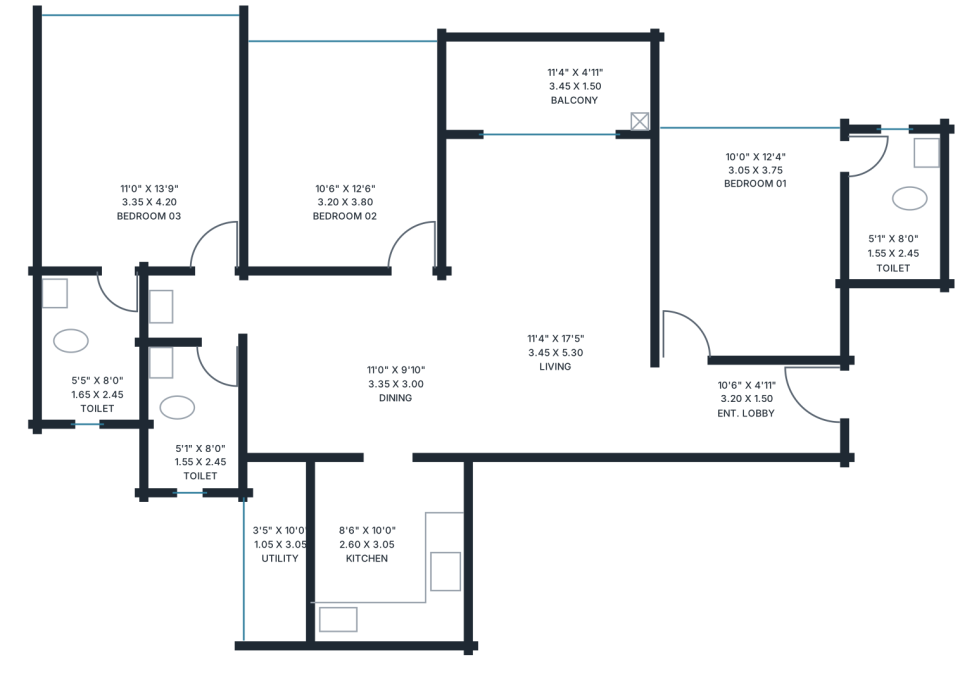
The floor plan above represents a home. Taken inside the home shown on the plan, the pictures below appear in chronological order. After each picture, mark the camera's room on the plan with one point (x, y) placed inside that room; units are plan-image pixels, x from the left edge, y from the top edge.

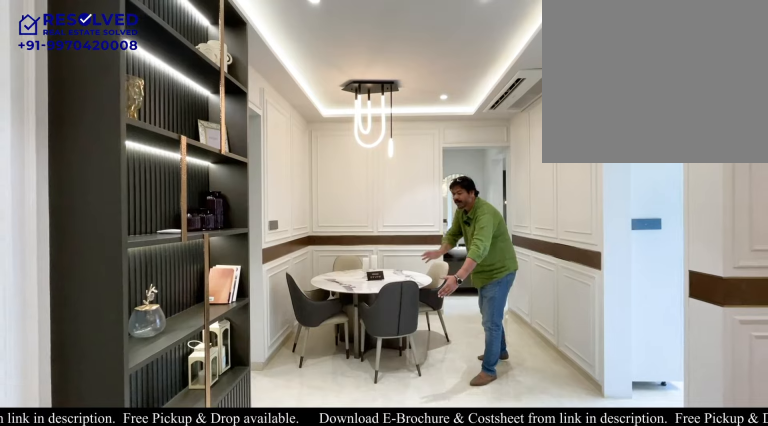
(348, 364)
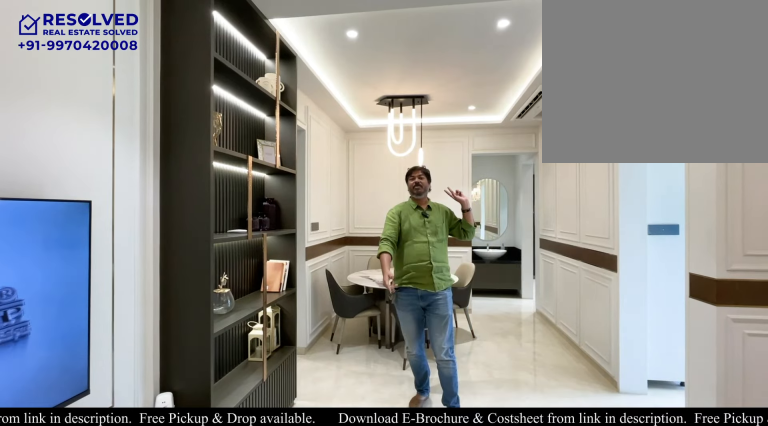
(348, 364)
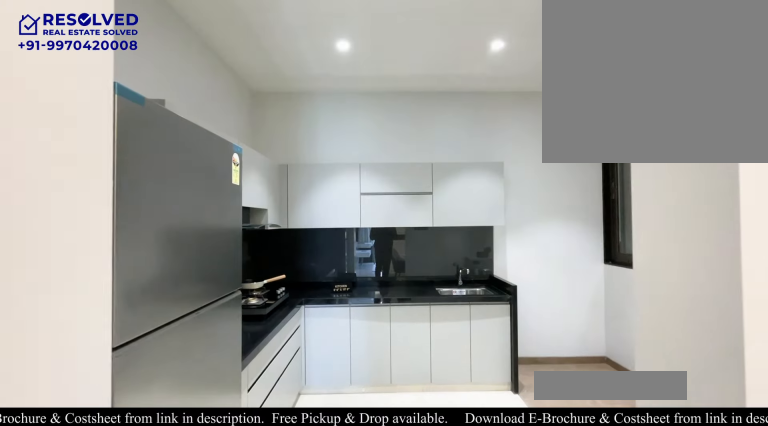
(388, 550)
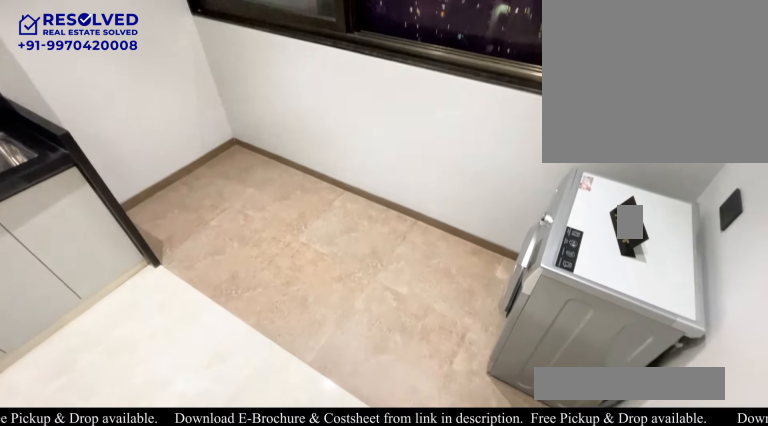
(277, 550)
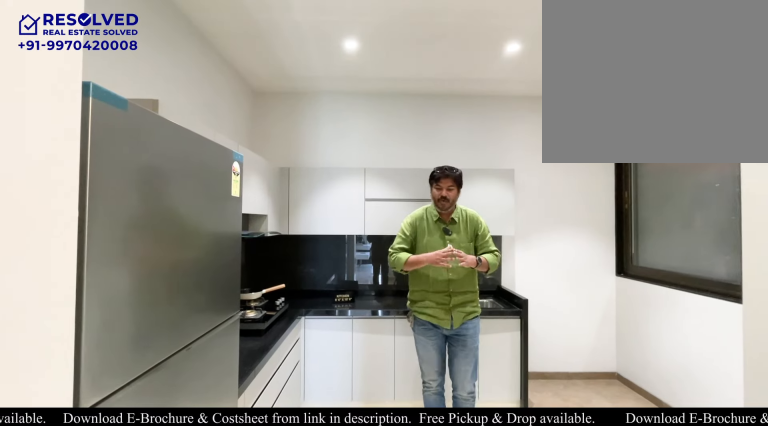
(388, 550)
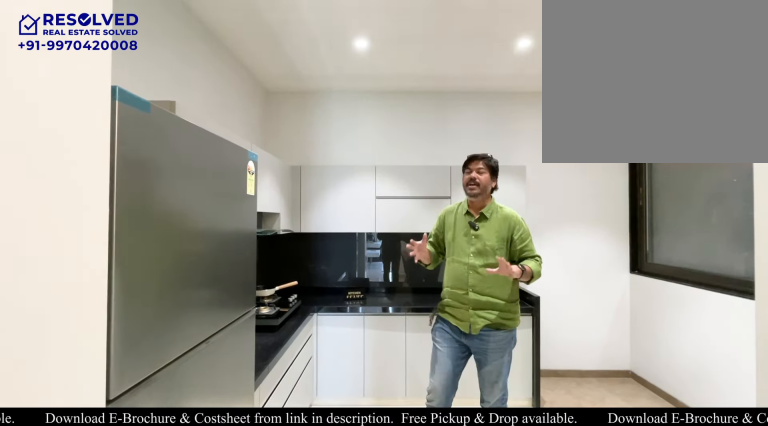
(388, 550)
